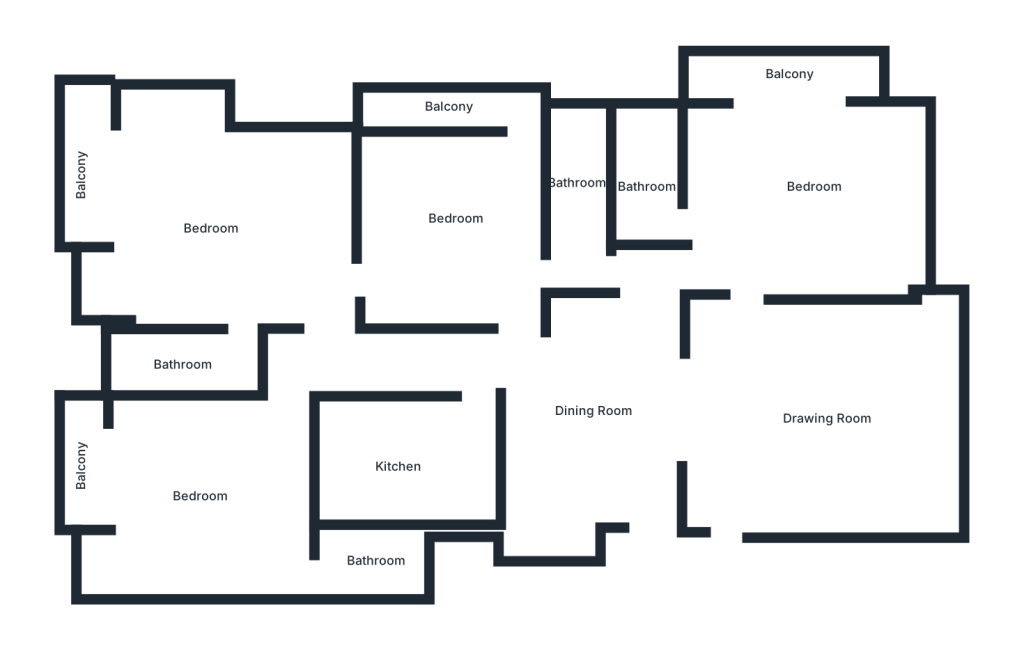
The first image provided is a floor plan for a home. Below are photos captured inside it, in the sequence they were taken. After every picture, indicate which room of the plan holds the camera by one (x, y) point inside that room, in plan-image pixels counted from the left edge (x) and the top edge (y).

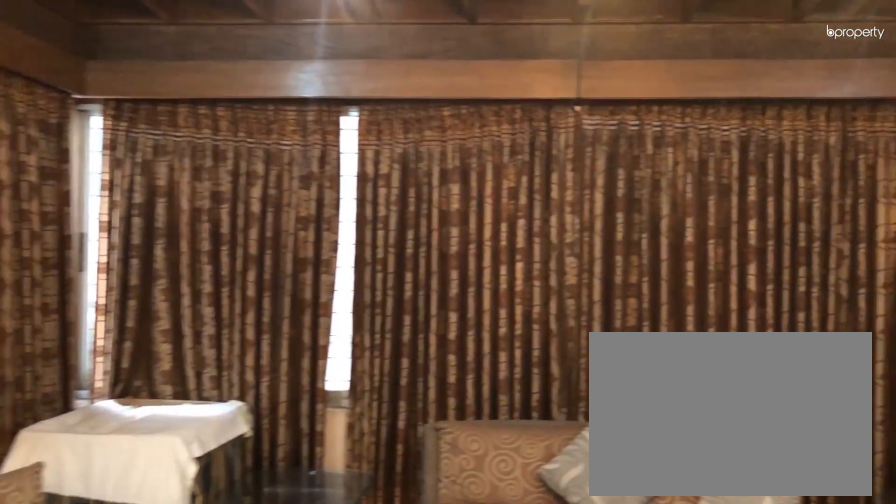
(833, 422)
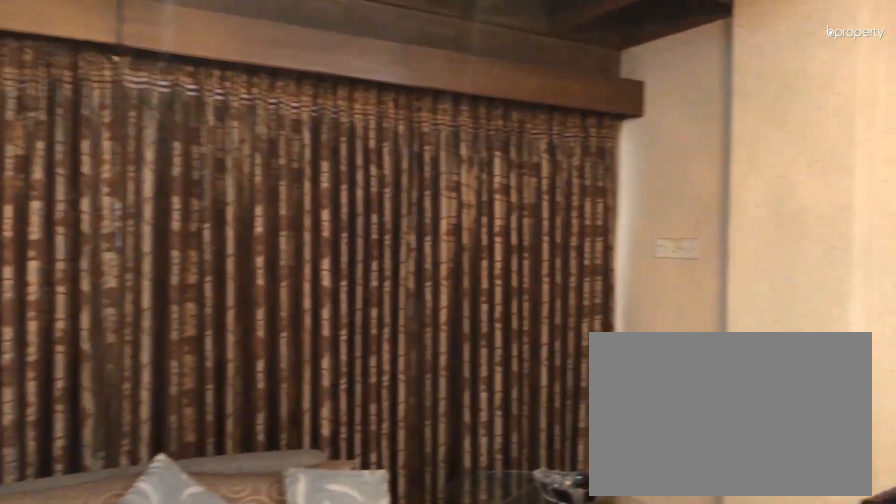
(833, 422)
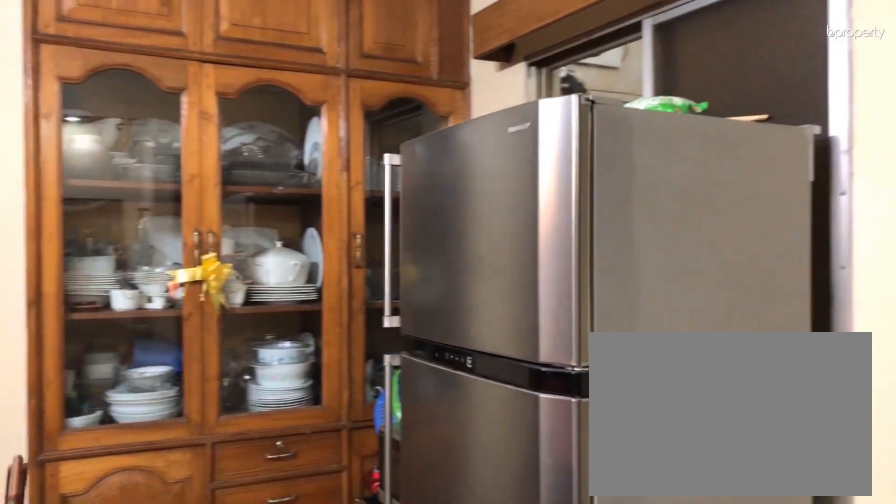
(587, 419)
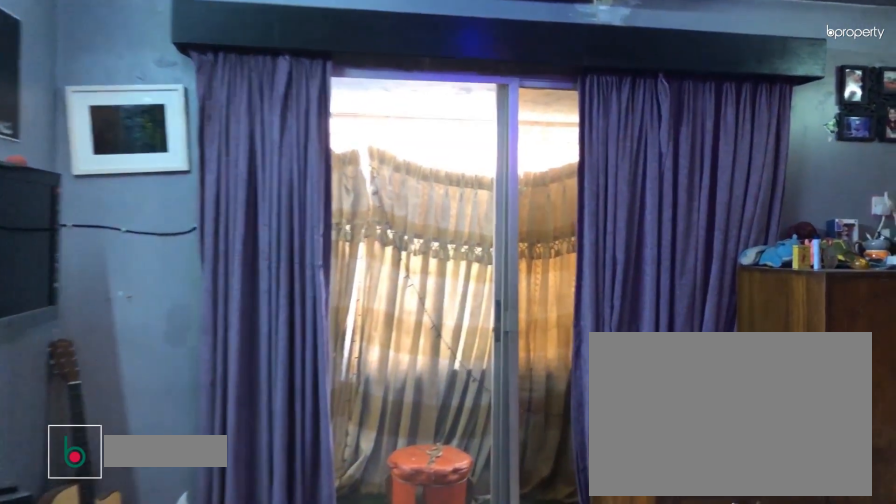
(803, 186)
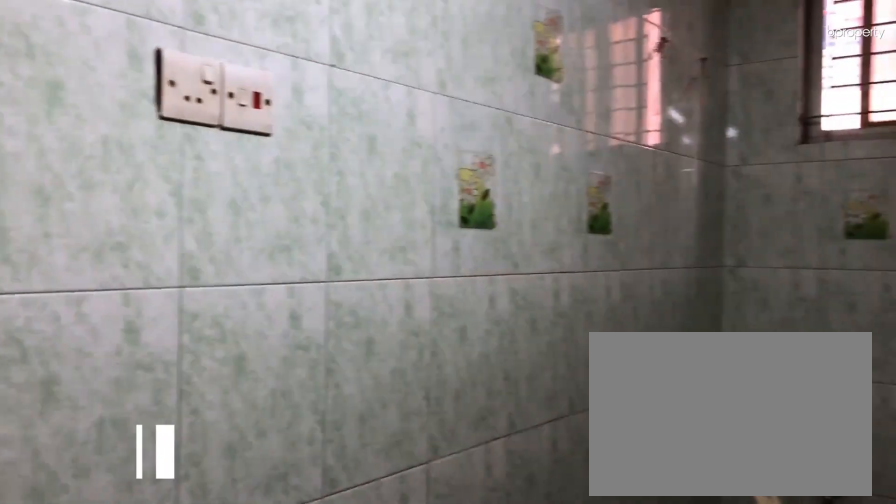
(578, 201)
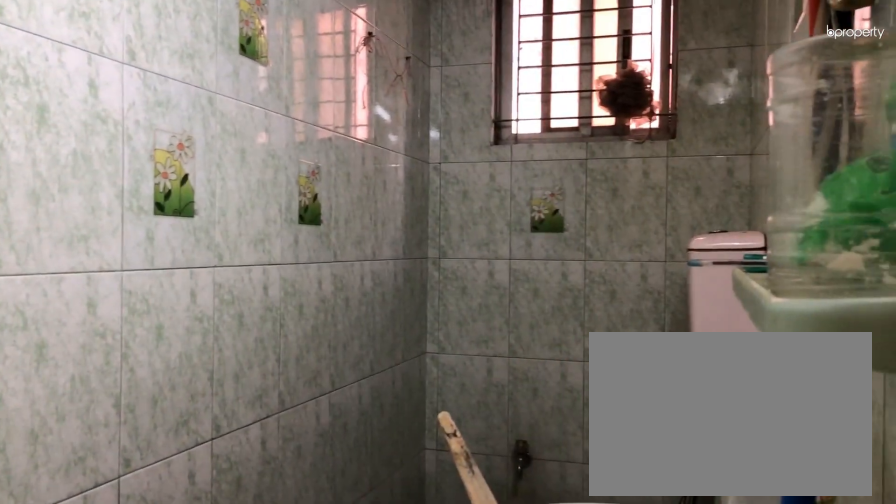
(578, 201)
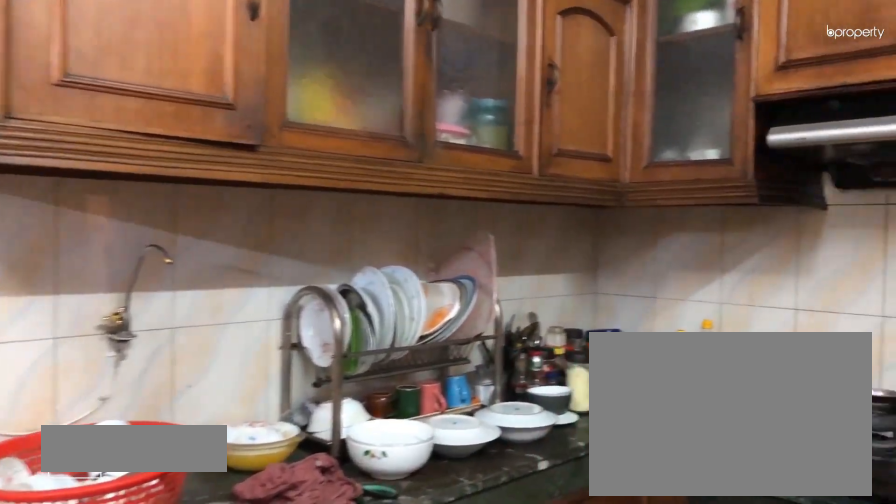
(403, 464)
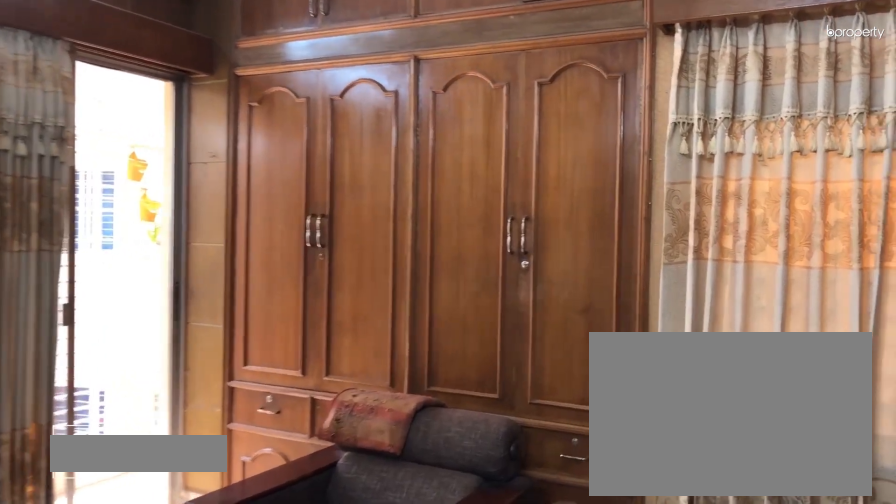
(214, 234)
